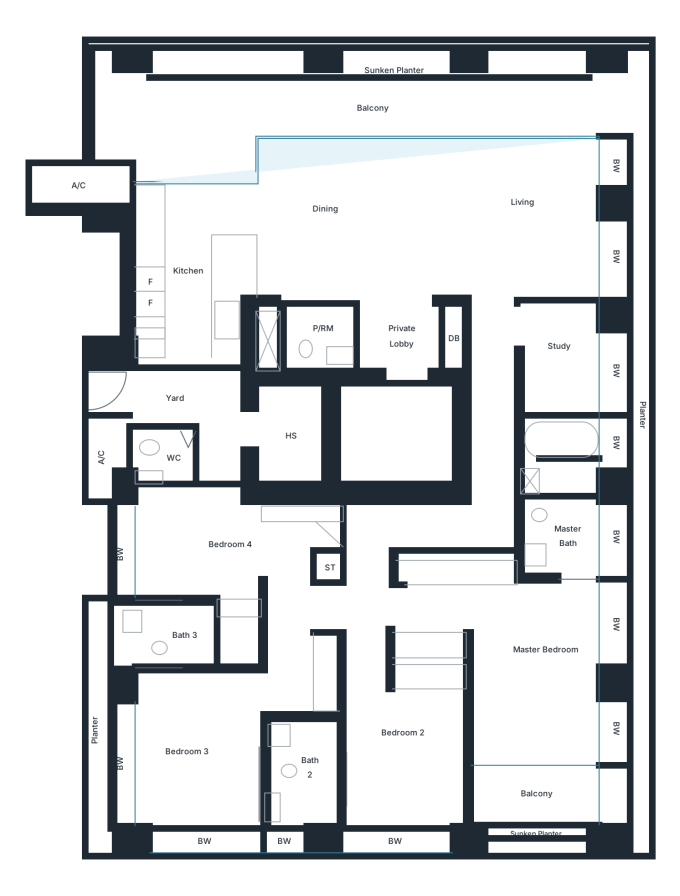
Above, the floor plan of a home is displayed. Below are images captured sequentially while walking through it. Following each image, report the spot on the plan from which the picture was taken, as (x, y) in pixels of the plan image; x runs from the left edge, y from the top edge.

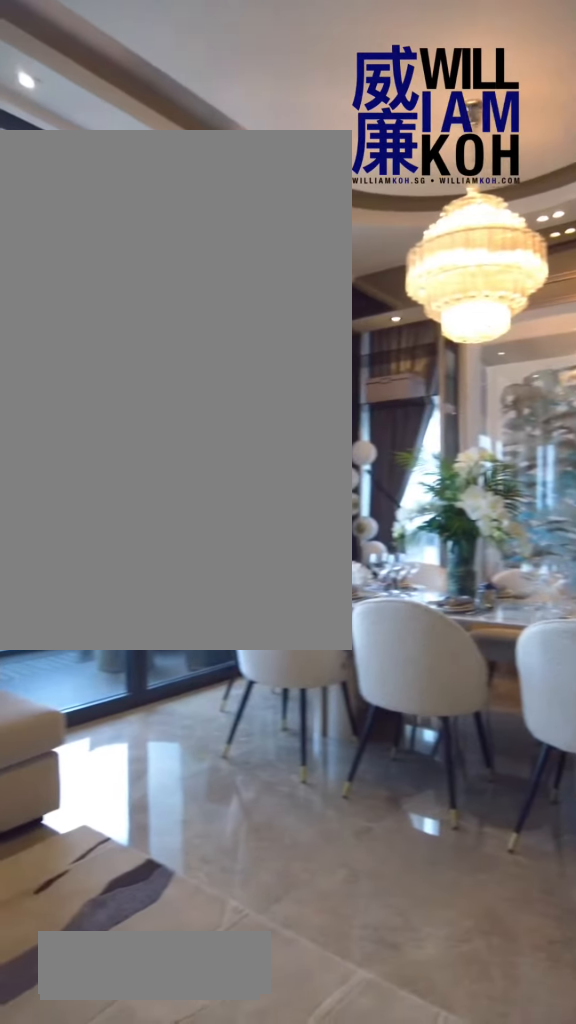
(403, 268)
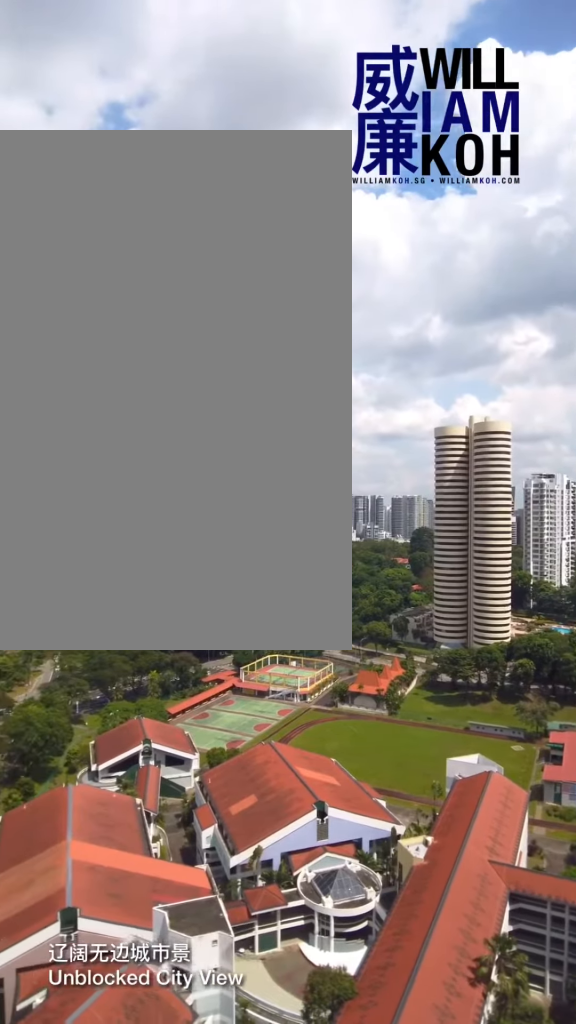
(236, 85)
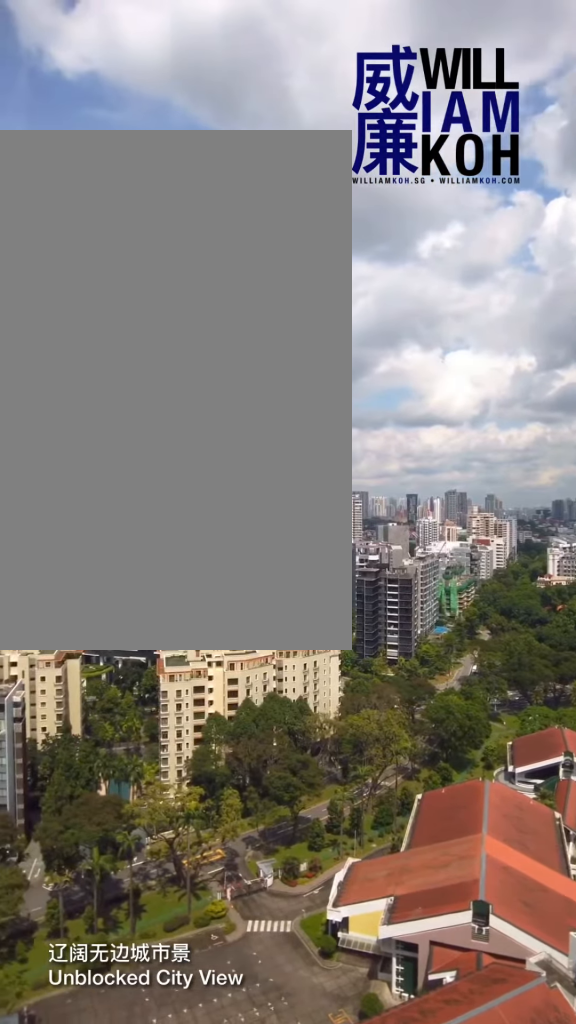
(236, 85)
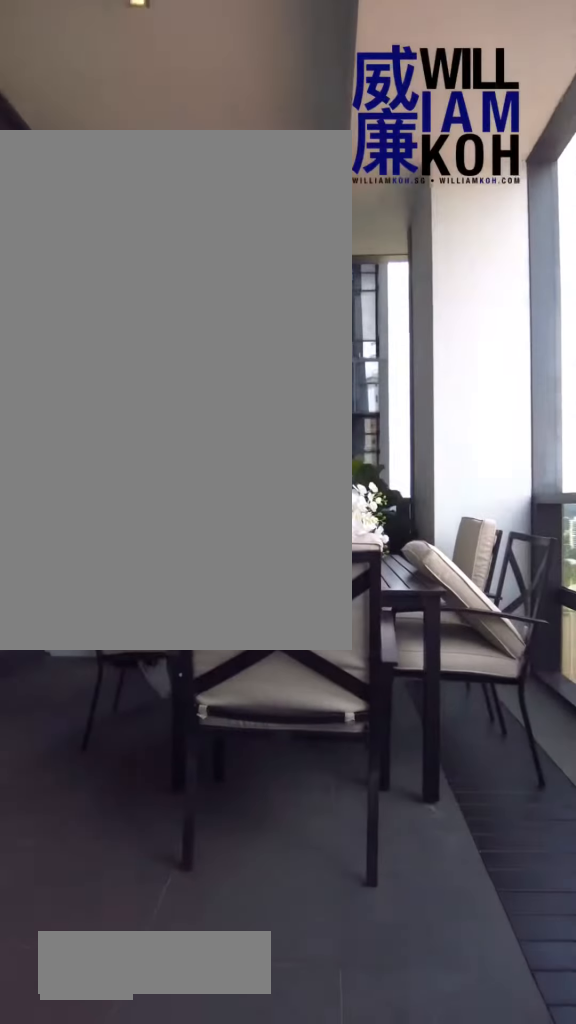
(247, 90)
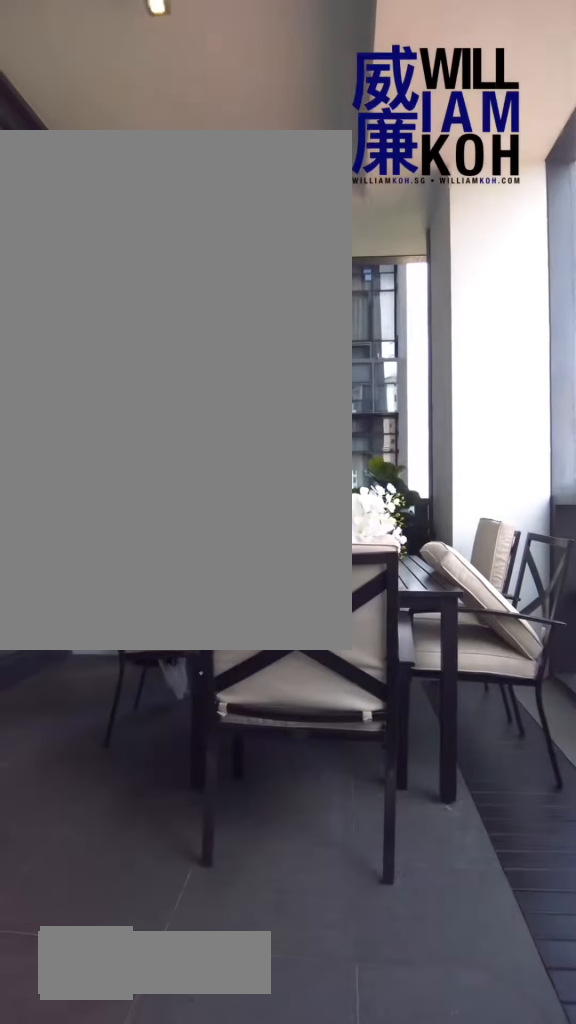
(255, 94)
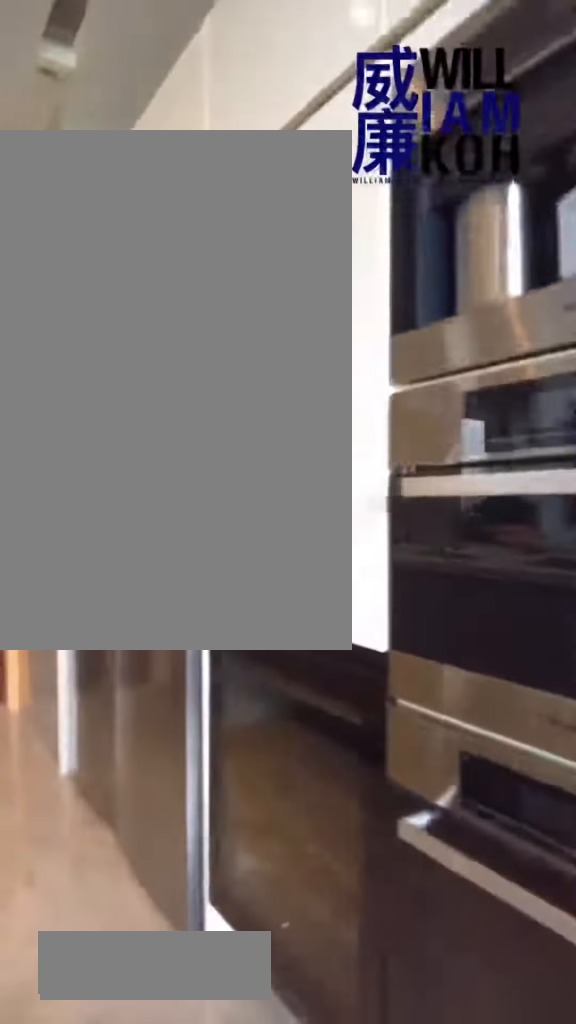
(213, 205)
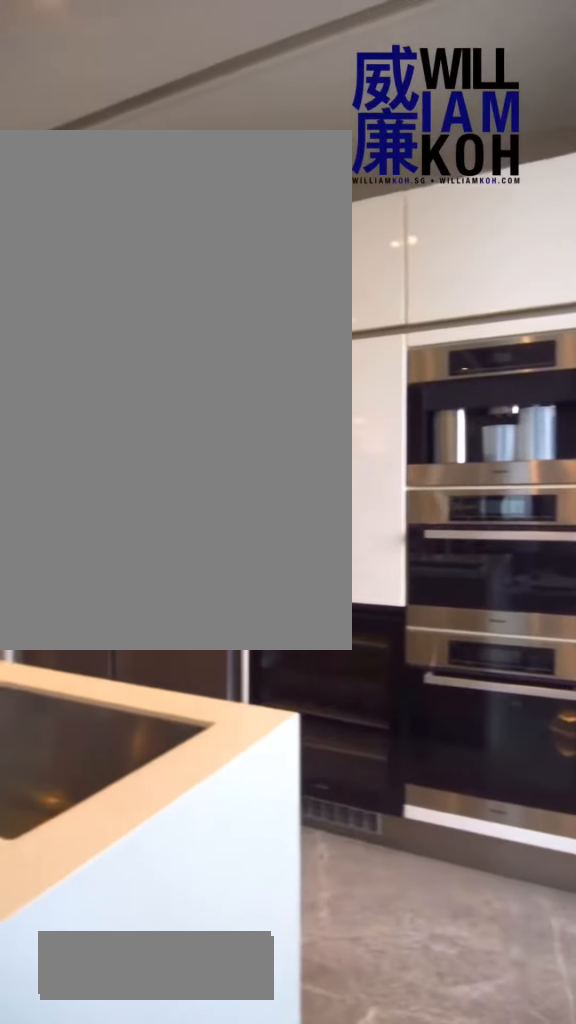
(238, 210)
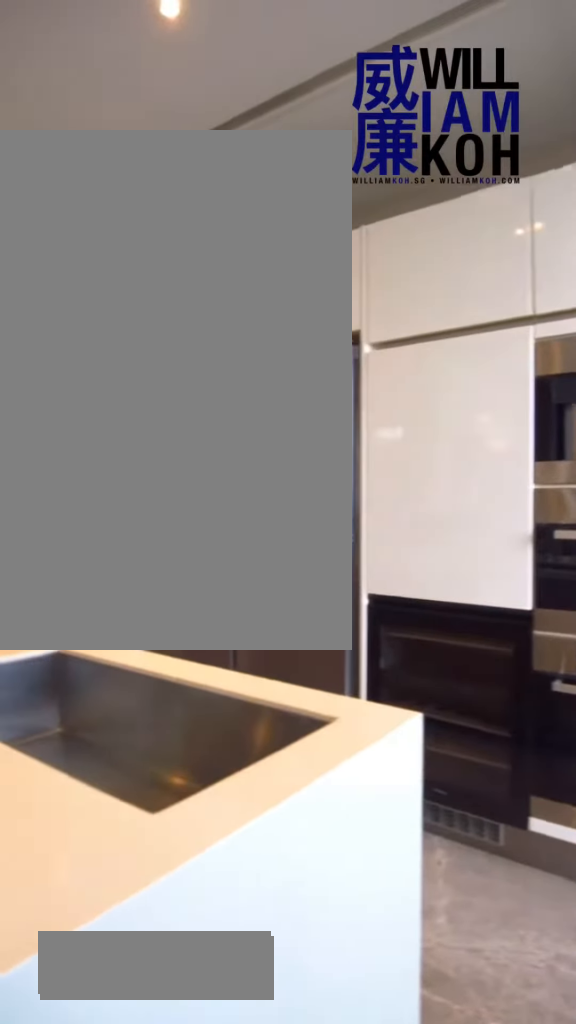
(238, 210)
